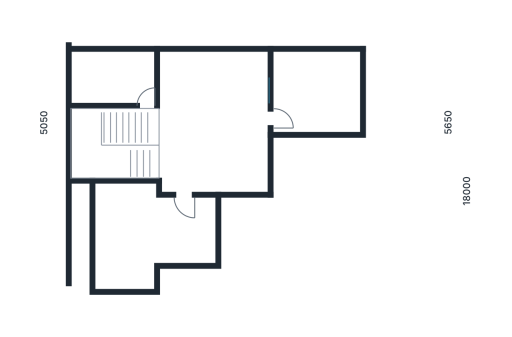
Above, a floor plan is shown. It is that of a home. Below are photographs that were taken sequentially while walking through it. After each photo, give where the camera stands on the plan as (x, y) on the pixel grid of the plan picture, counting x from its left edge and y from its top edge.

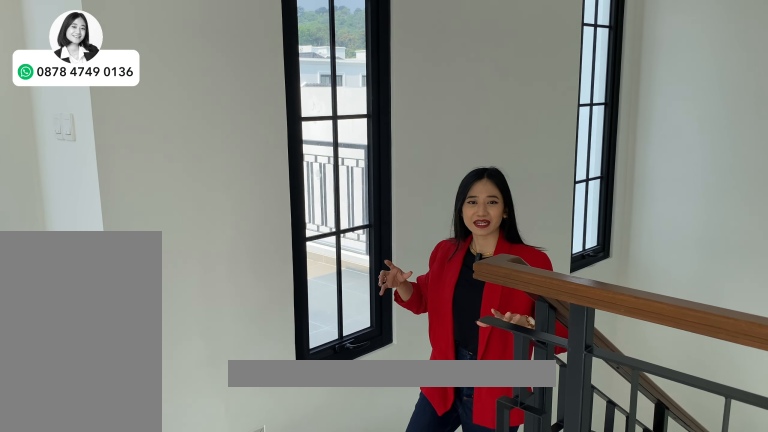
(199, 144)
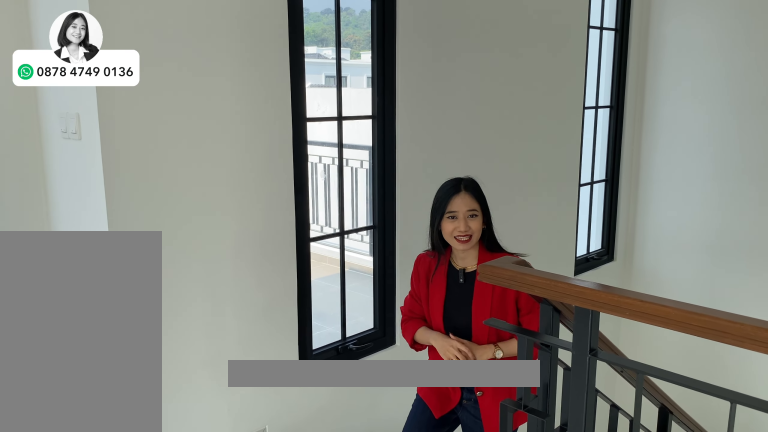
(199, 144)
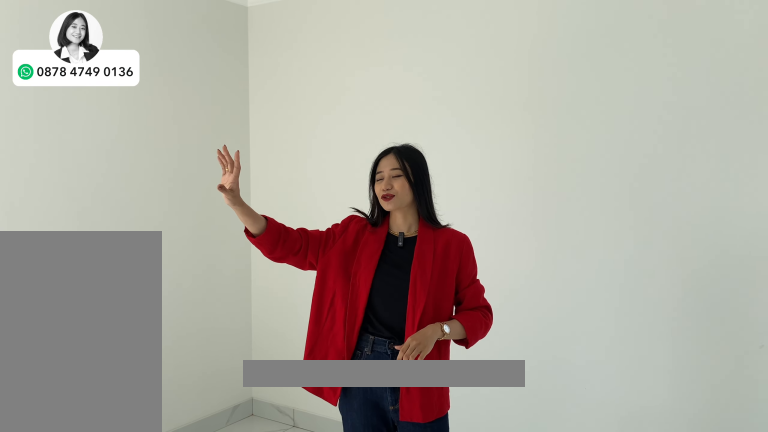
(199, 144)
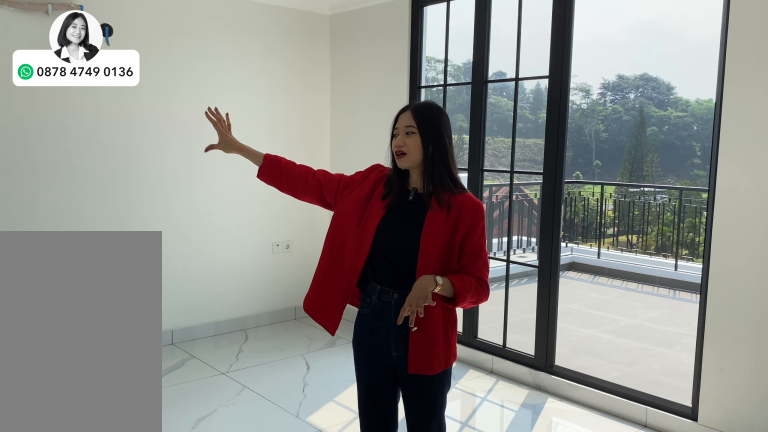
(207, 93)
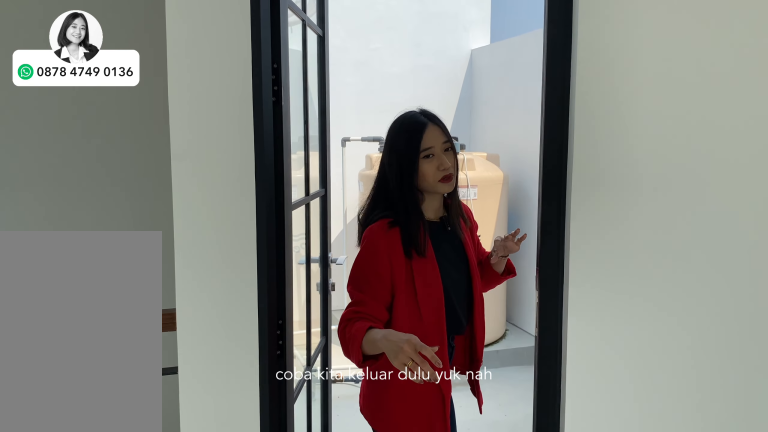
(210, 120)
